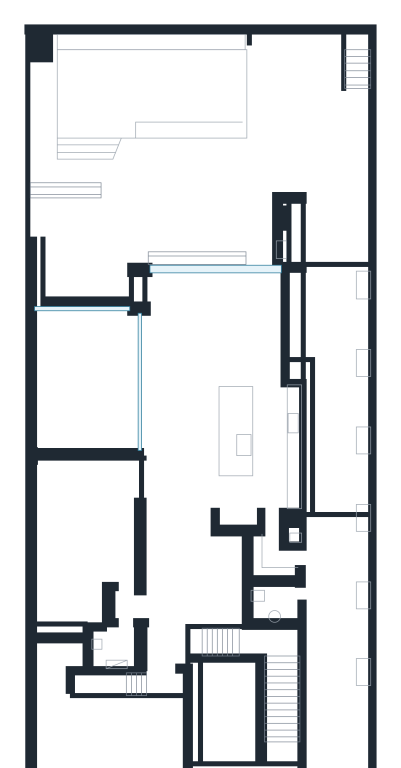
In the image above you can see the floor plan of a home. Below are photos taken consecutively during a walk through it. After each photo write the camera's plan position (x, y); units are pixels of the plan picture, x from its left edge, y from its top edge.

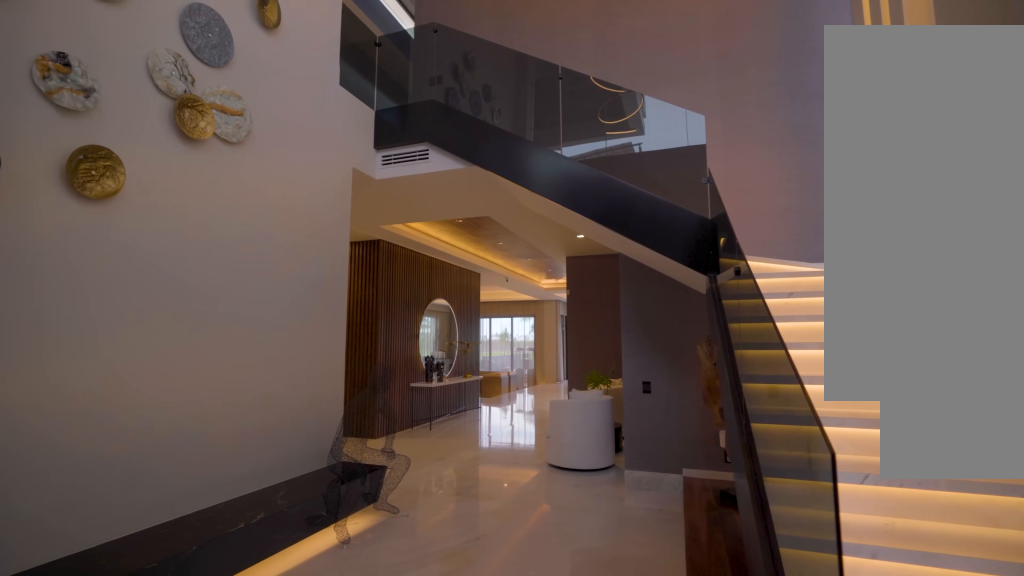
(244, 740)
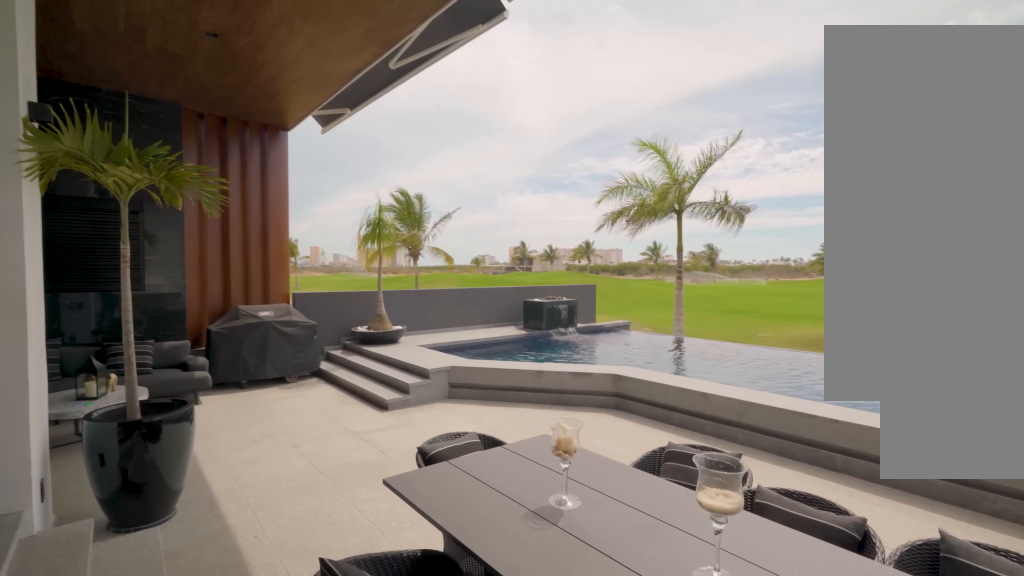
(251, 242)
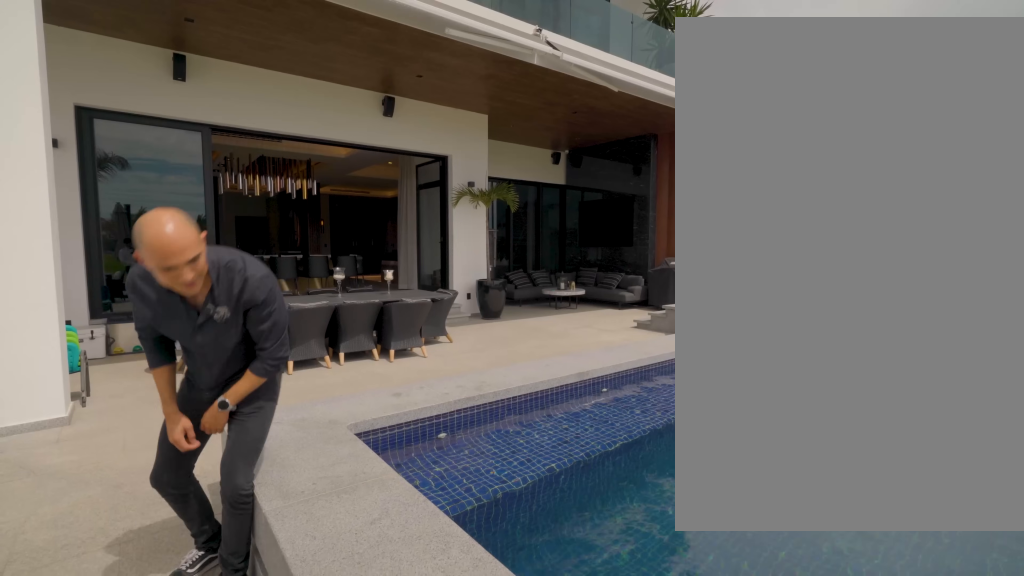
(277, 97)
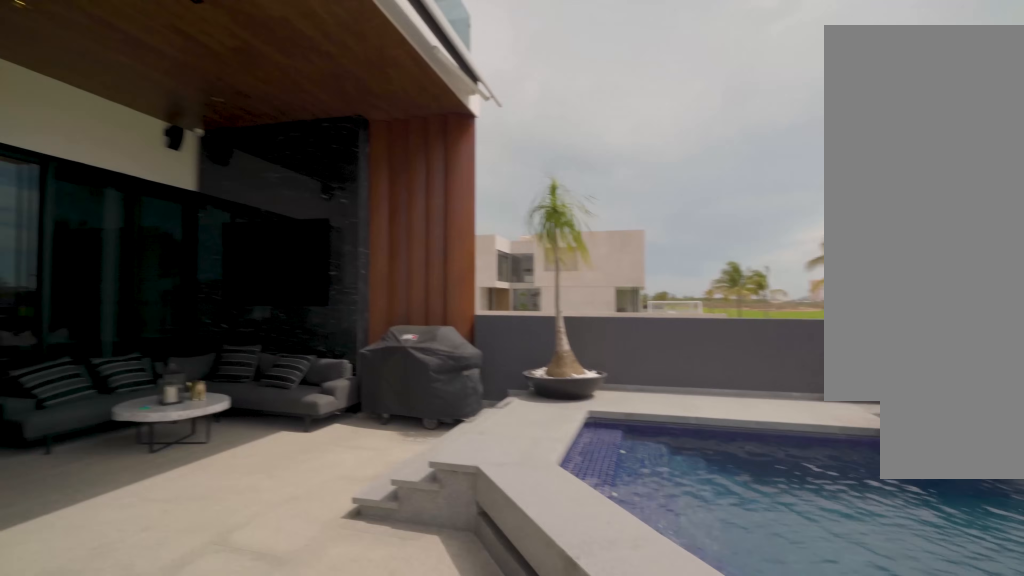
(152, 166)
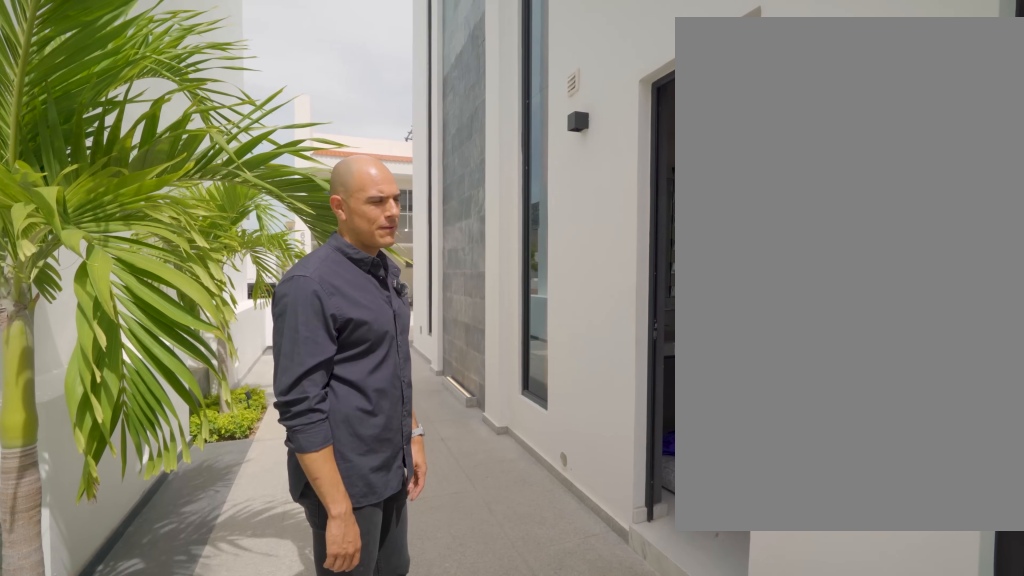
(333, 530)
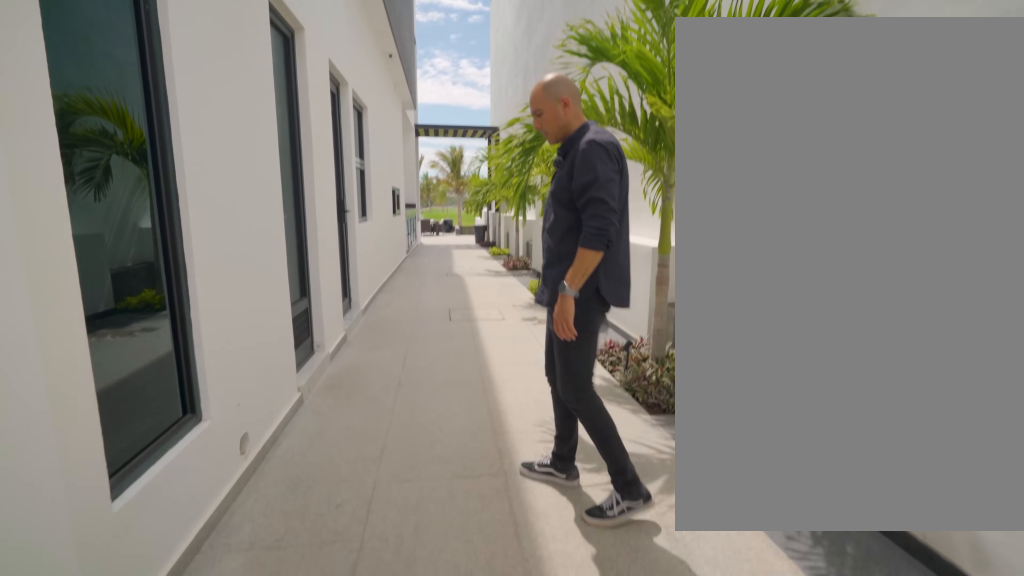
(332, 703)
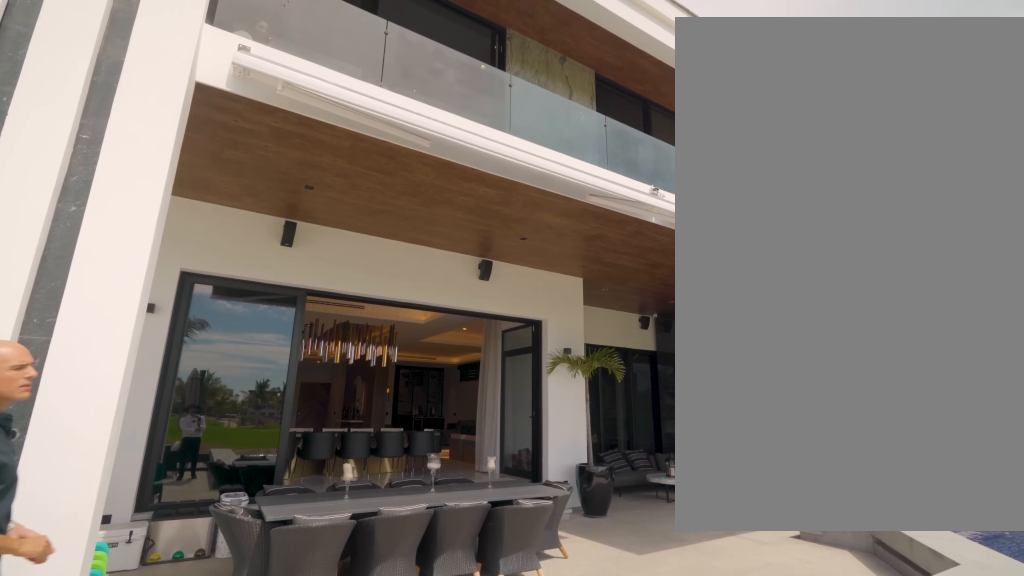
(262, 198)
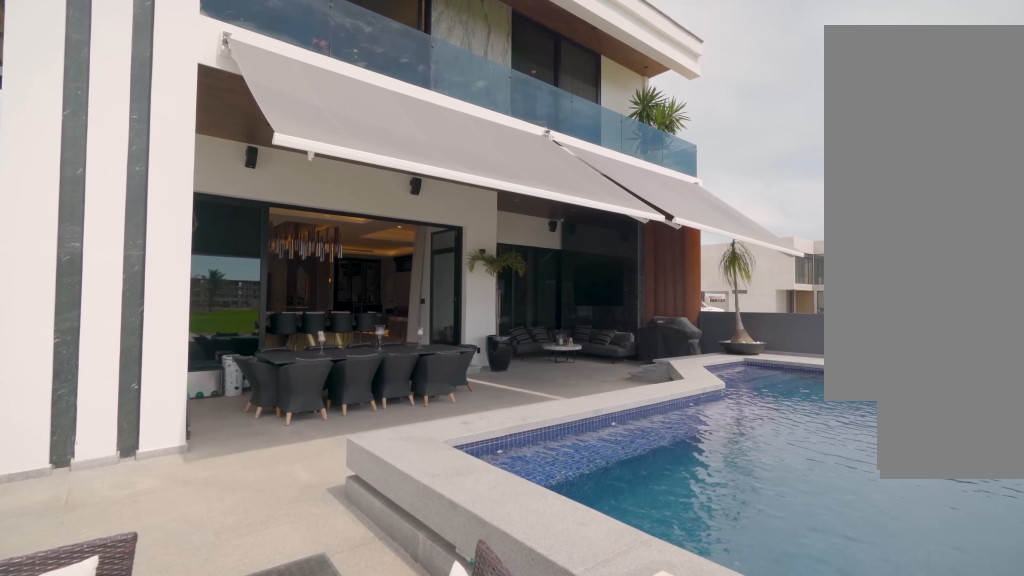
(279, 130)
